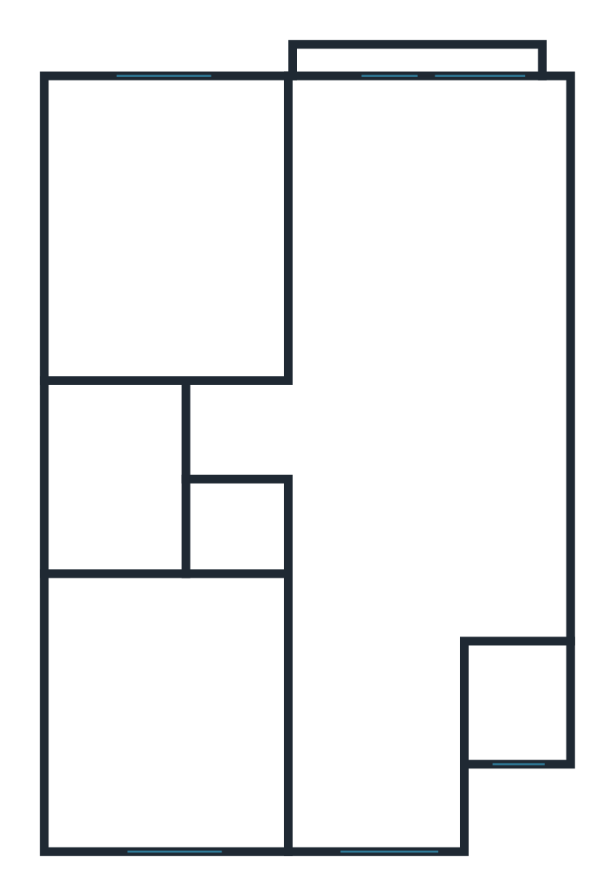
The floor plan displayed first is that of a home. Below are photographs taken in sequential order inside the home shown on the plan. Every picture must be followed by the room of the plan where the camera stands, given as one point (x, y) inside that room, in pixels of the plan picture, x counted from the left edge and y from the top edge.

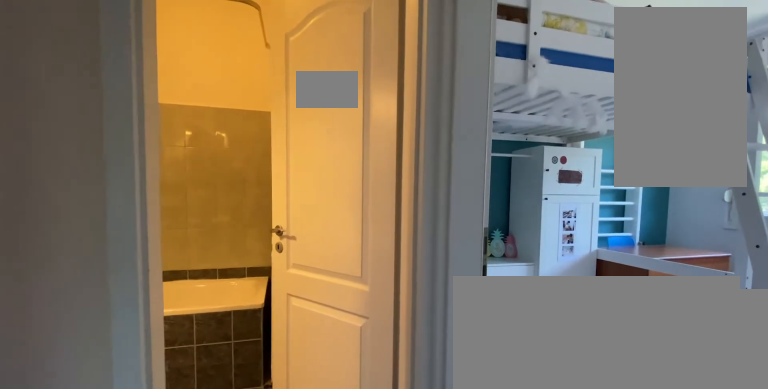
(246, 430)
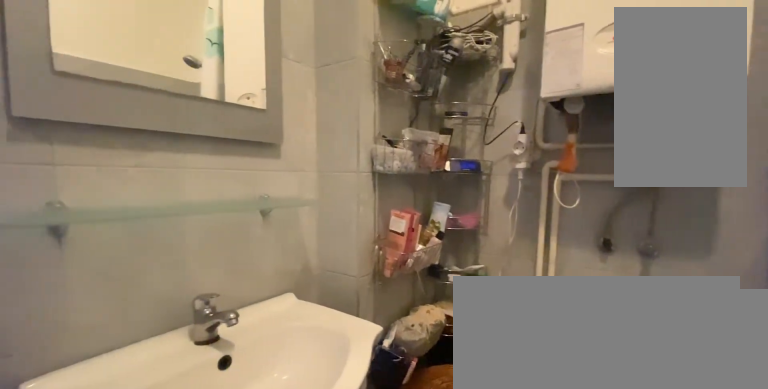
(123, 474)
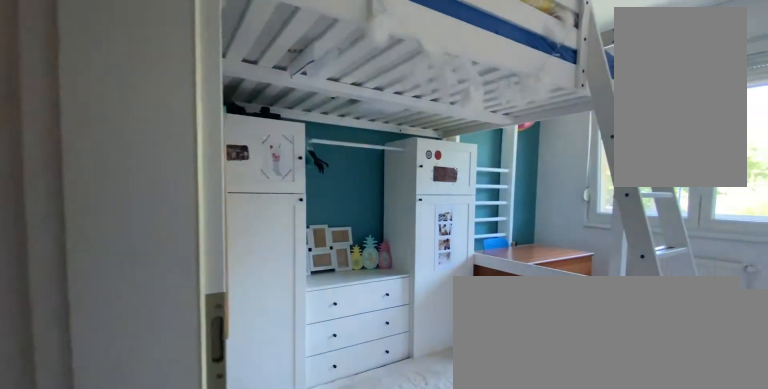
(186, 250)
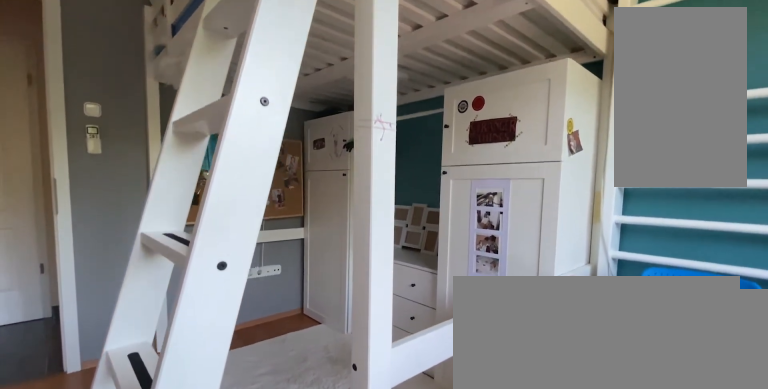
(185, 250)
